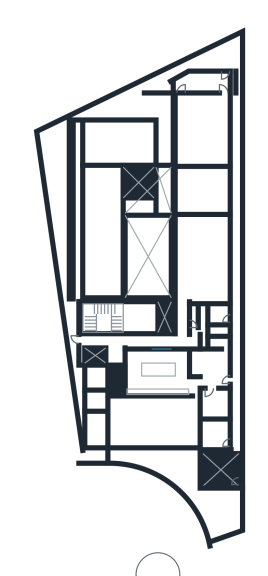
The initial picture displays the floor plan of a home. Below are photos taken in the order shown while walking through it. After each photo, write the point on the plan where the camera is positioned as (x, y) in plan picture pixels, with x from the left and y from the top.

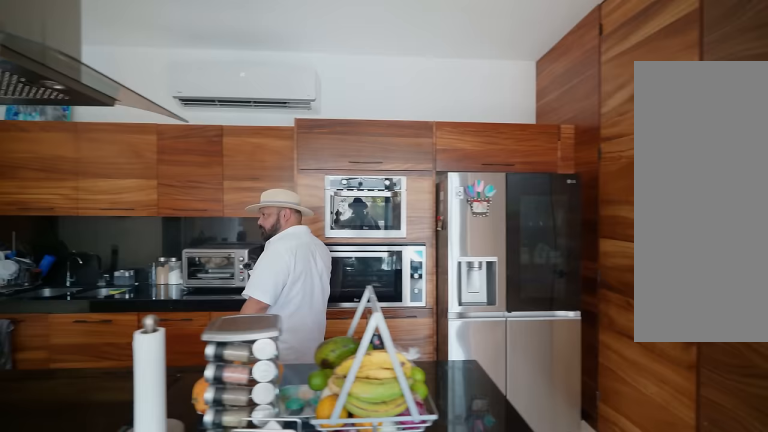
(133, 361)
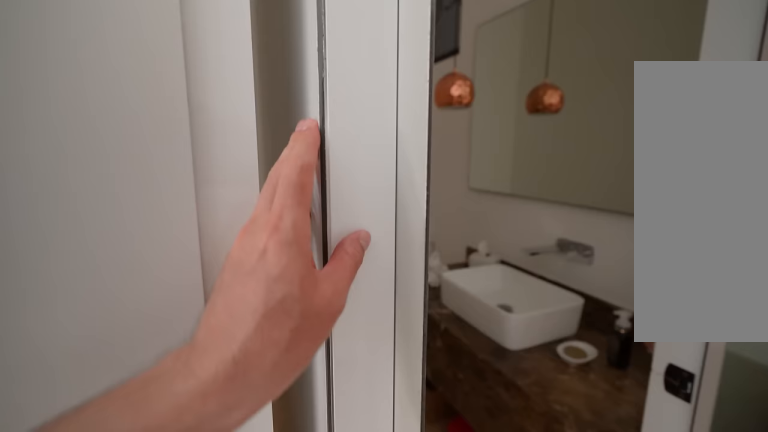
(192, 340)
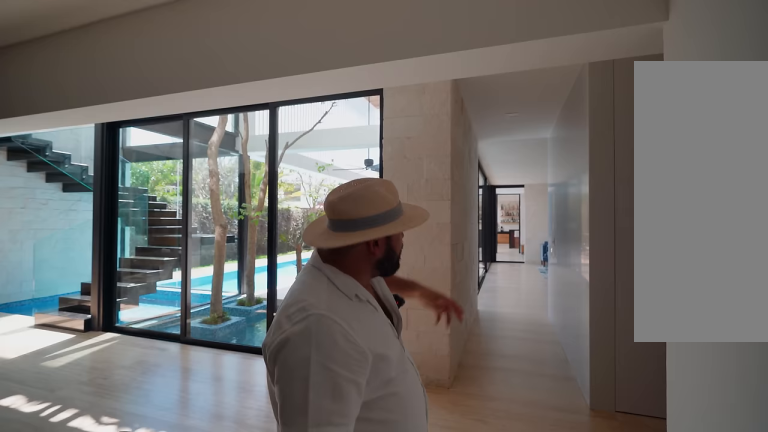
(182, 353)
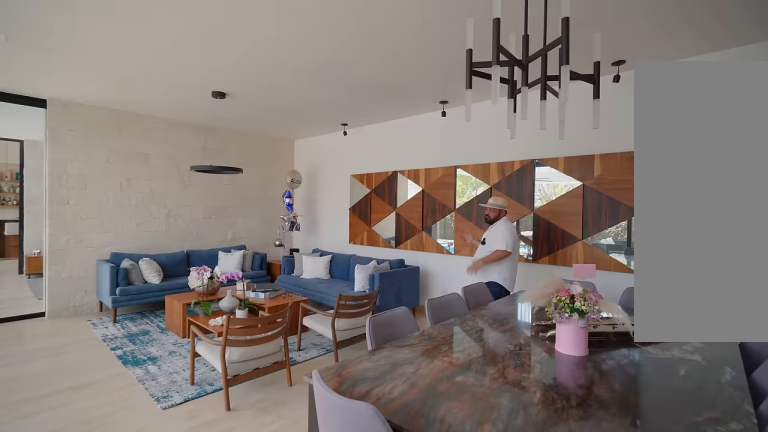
(182, 279)
